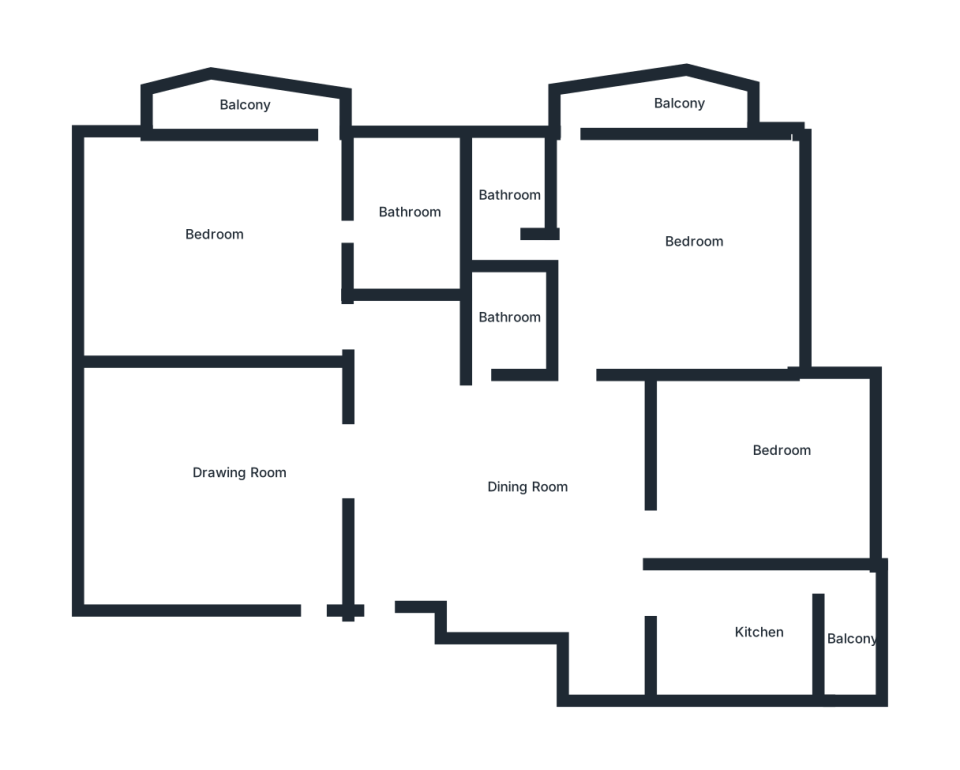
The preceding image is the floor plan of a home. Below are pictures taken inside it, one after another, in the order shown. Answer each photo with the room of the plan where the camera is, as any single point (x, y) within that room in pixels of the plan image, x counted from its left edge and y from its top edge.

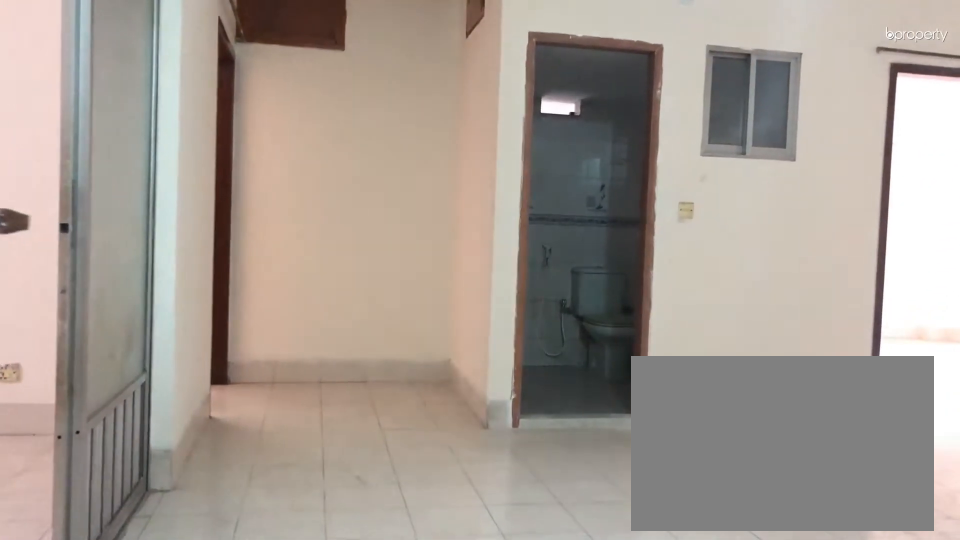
(397, 584)
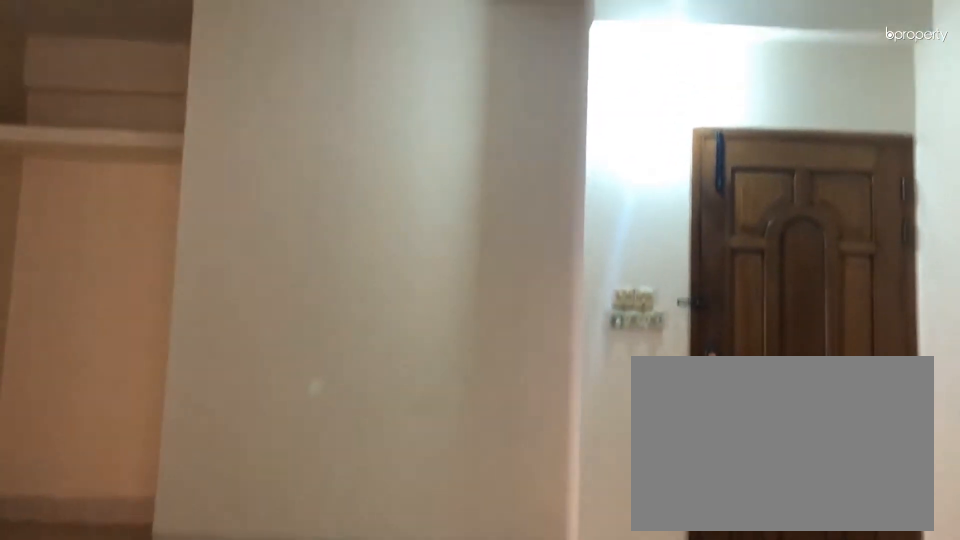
(519, 475)
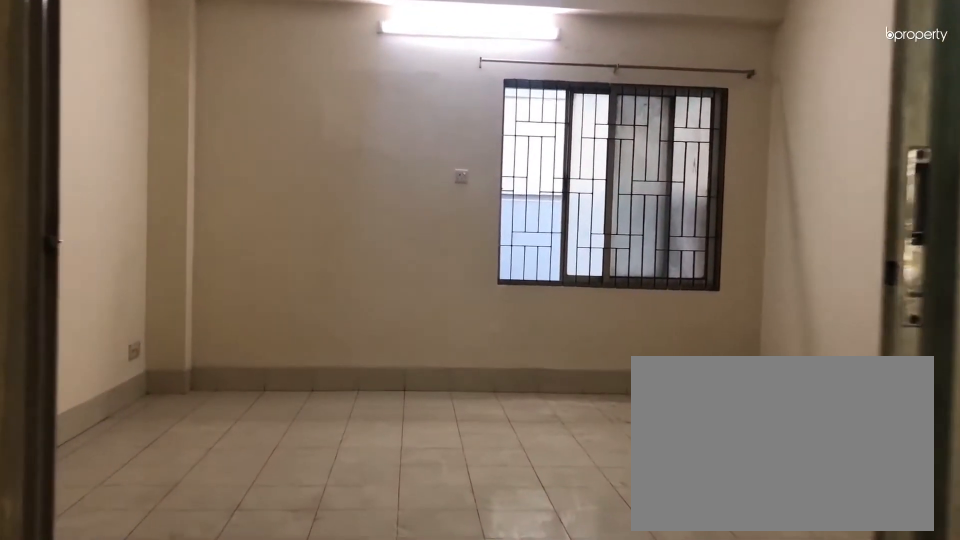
(302, 476)
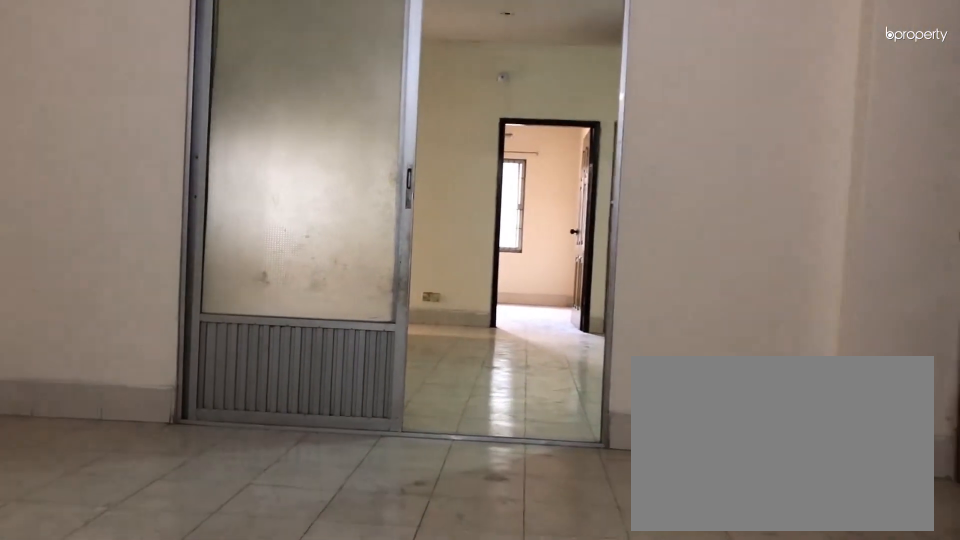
(194, 483)
